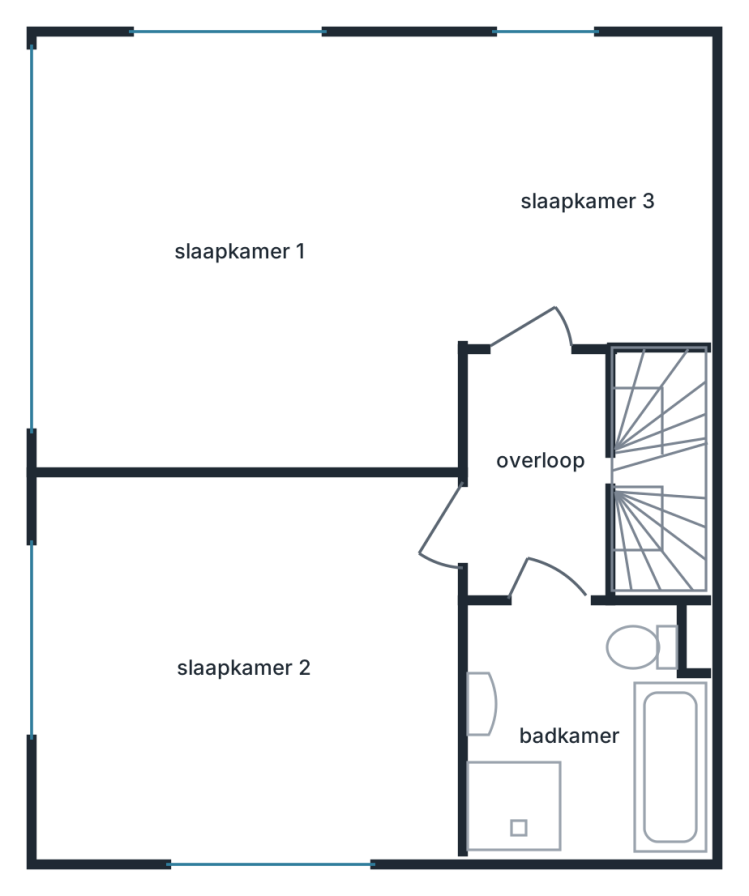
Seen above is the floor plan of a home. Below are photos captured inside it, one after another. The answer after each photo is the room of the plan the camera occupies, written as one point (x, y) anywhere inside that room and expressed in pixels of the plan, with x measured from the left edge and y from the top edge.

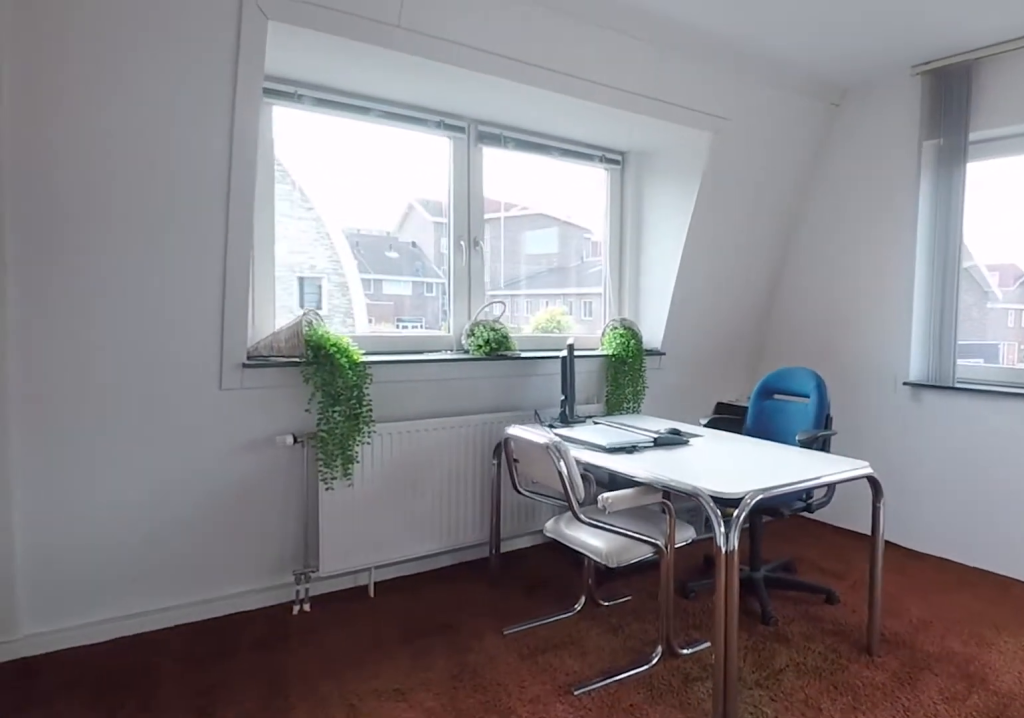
(232, 762)
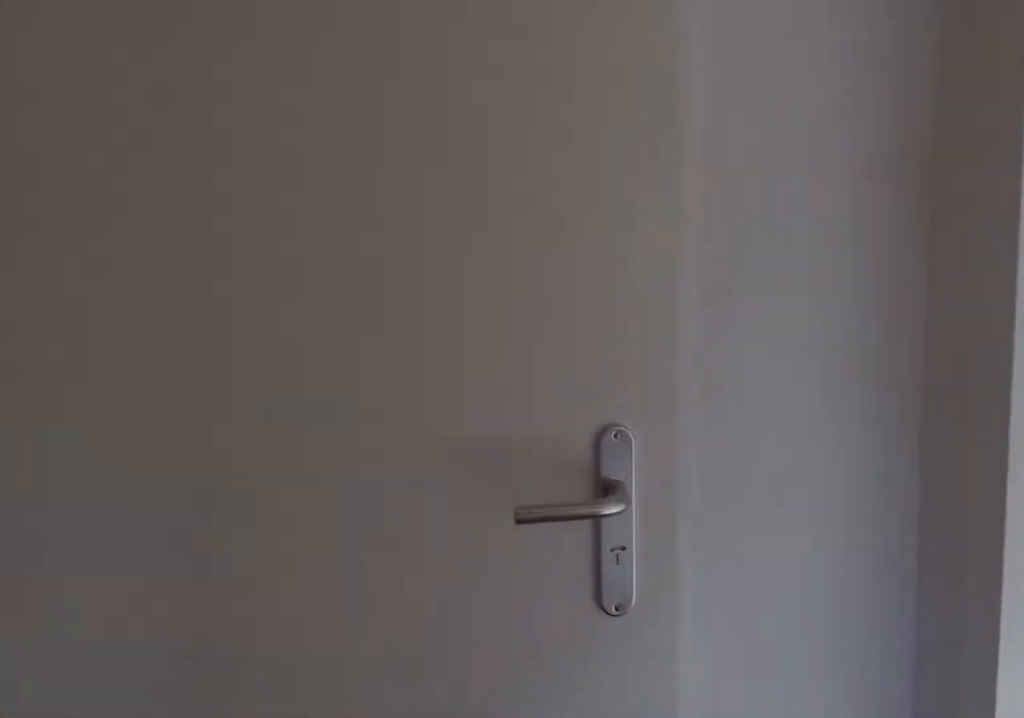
(540, 475)
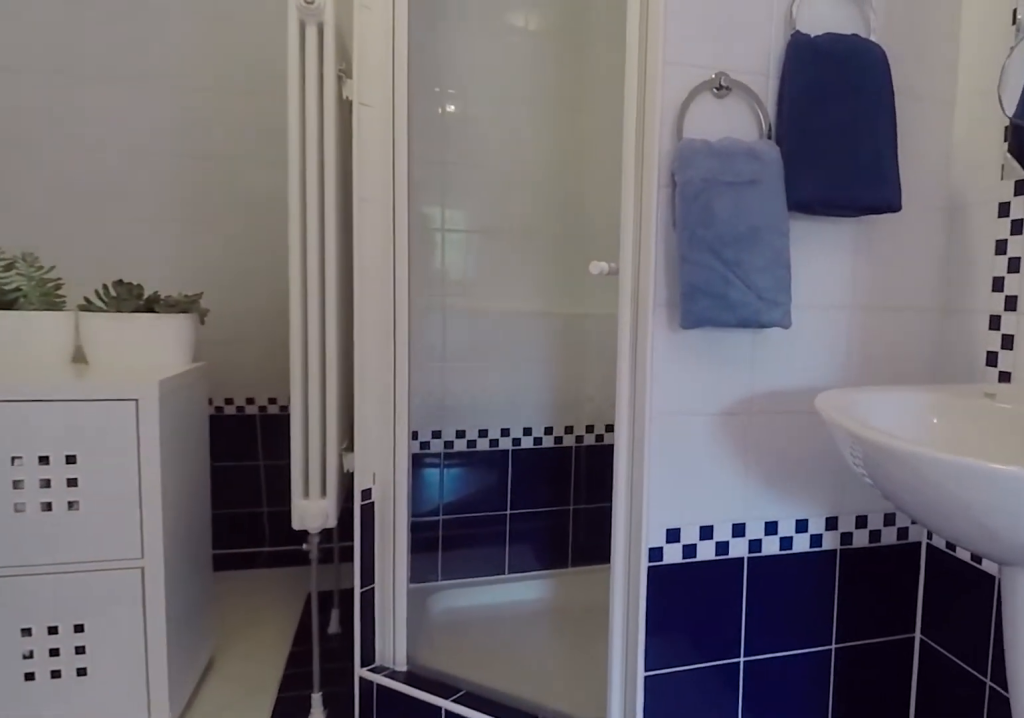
(584, 731)
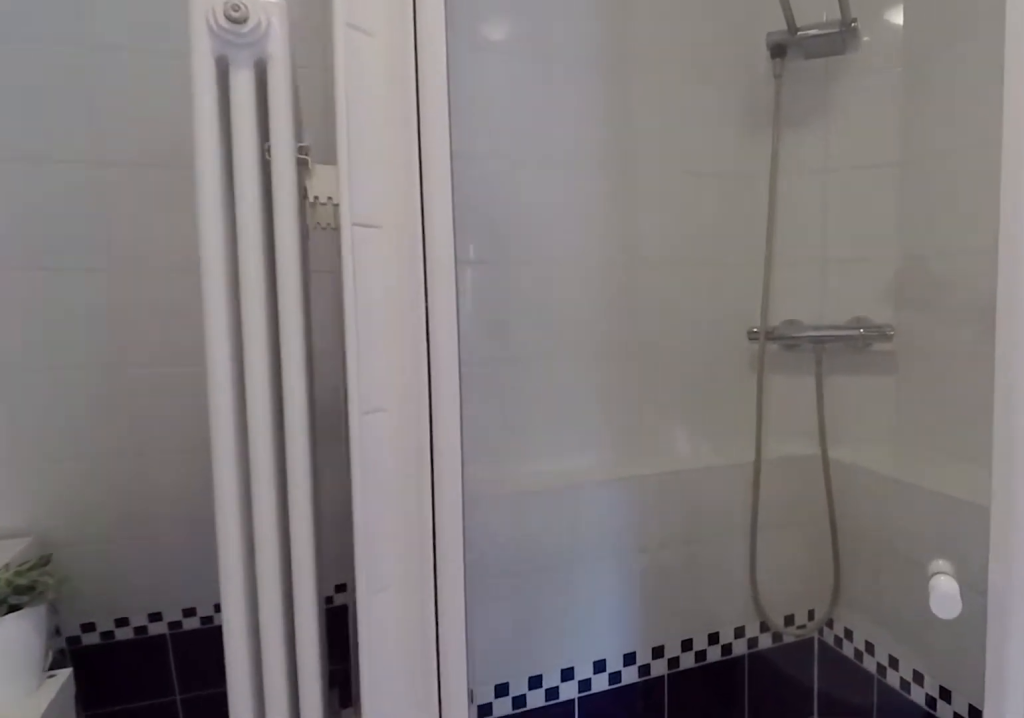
(584, 731)
